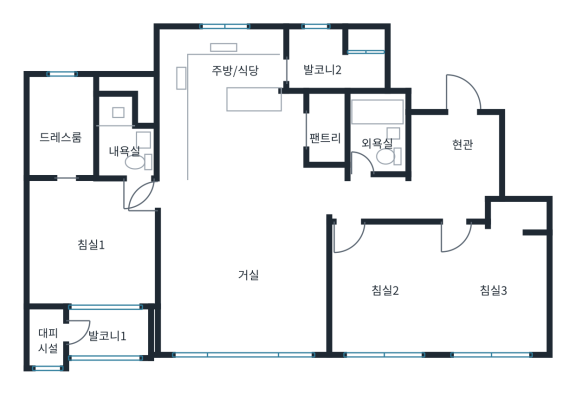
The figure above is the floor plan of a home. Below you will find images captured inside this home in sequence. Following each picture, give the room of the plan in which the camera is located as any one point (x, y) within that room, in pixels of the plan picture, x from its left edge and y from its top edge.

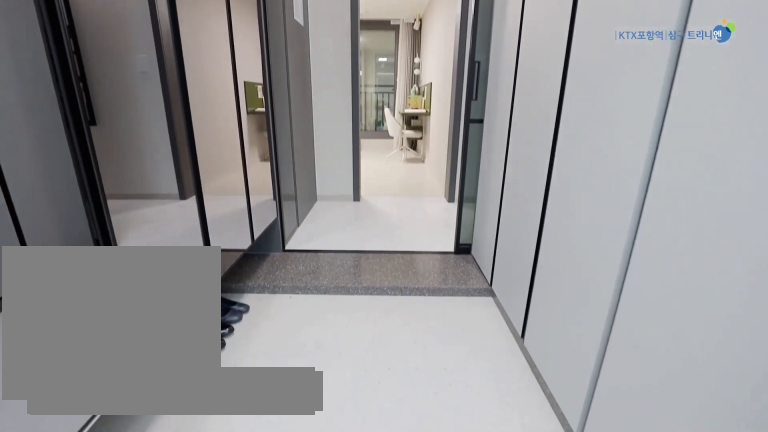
(455, 150)
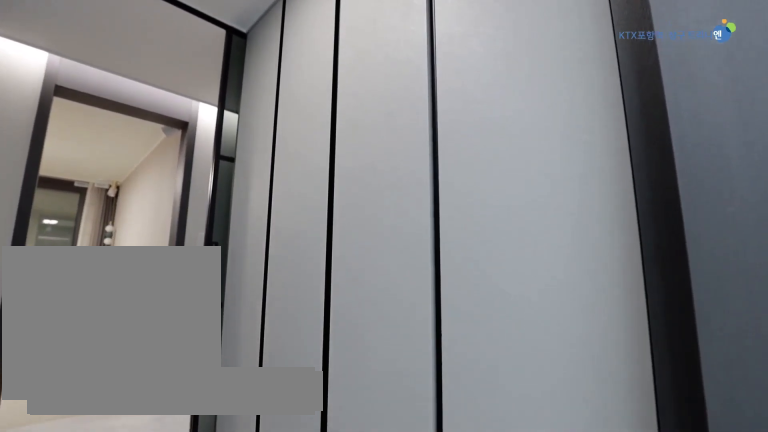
(453, 148)
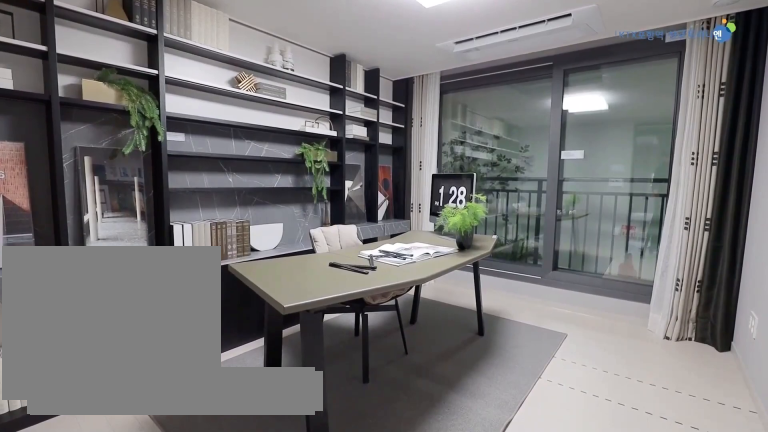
(386, 286)
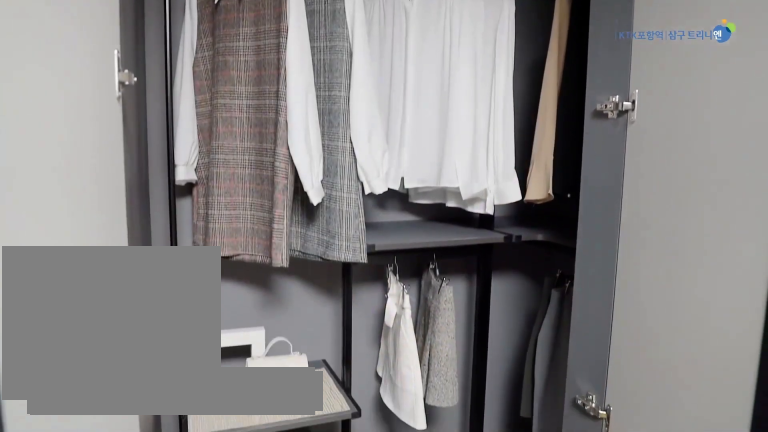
(494, 281)
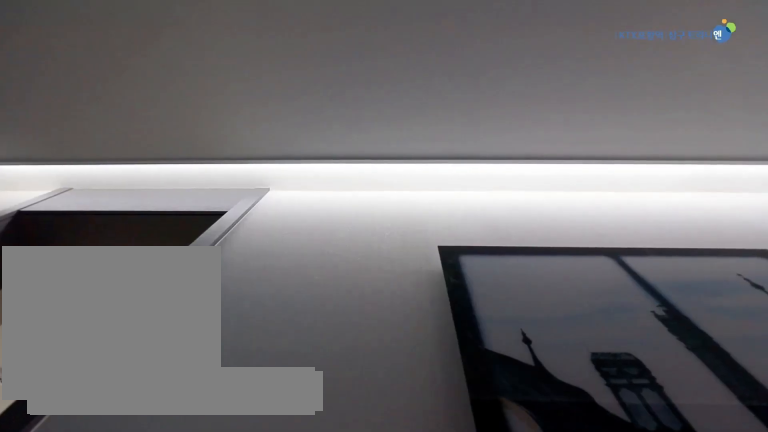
(405, 199)
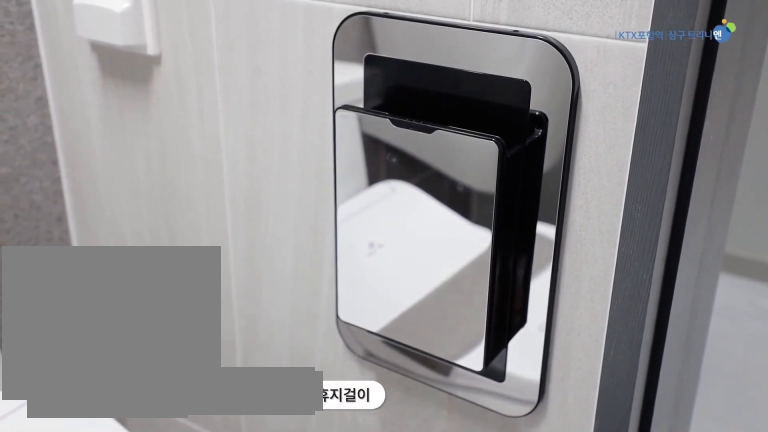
(376, 136)
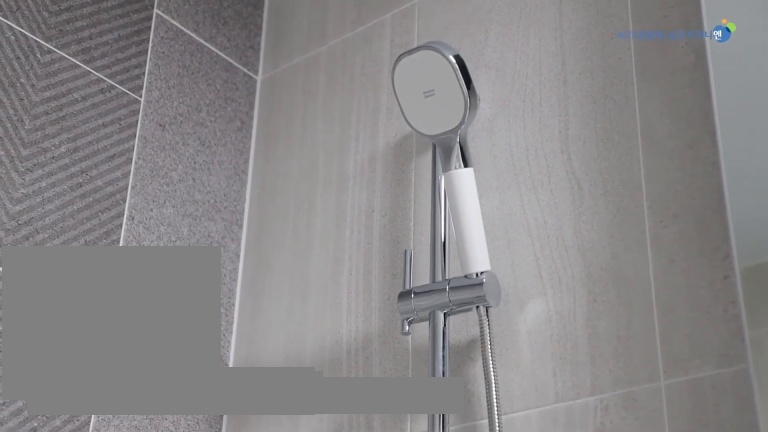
(375, 136)
